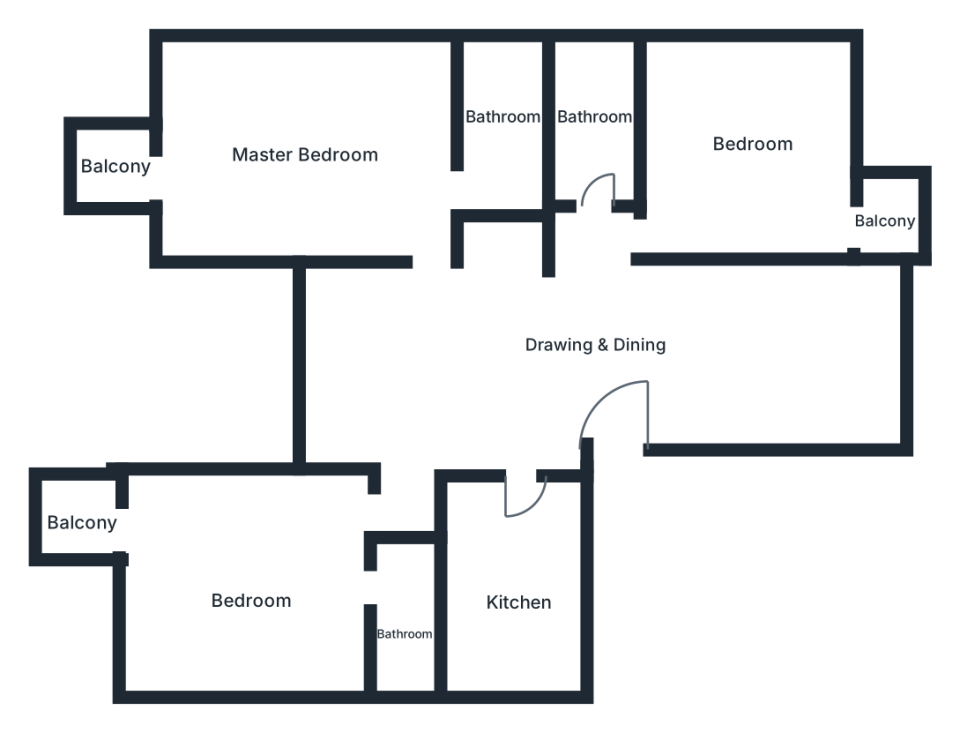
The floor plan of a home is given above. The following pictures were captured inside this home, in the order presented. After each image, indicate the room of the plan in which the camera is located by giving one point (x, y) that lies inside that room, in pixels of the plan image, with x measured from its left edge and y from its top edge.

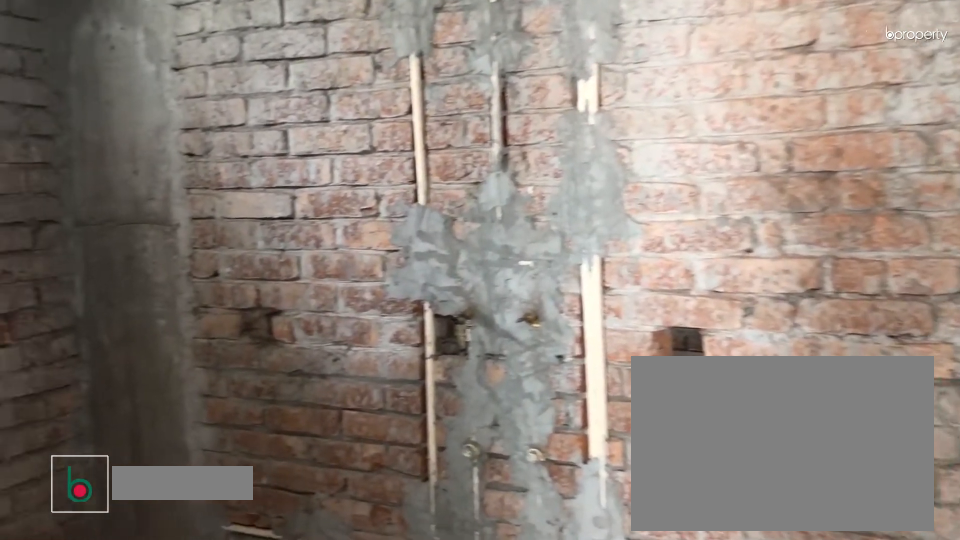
(504, 101)
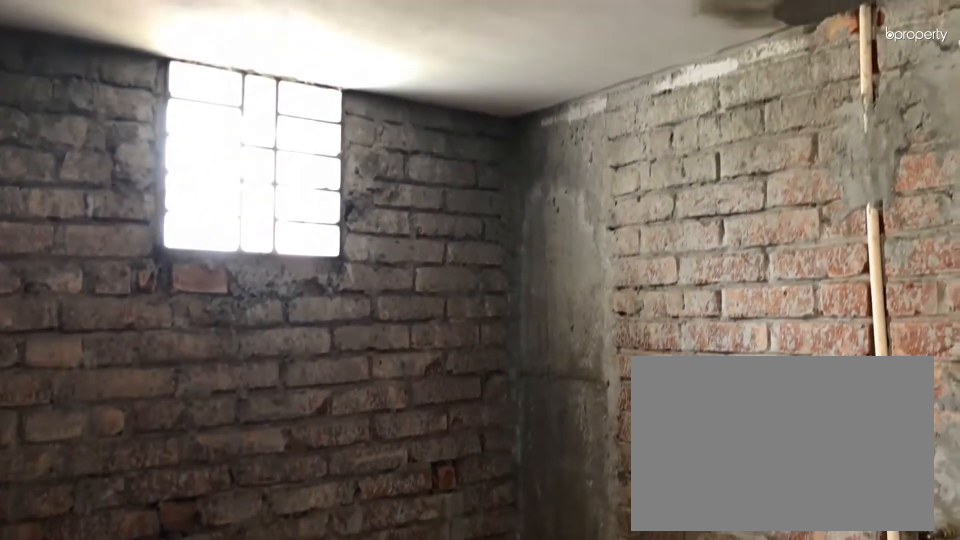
(504, 101)
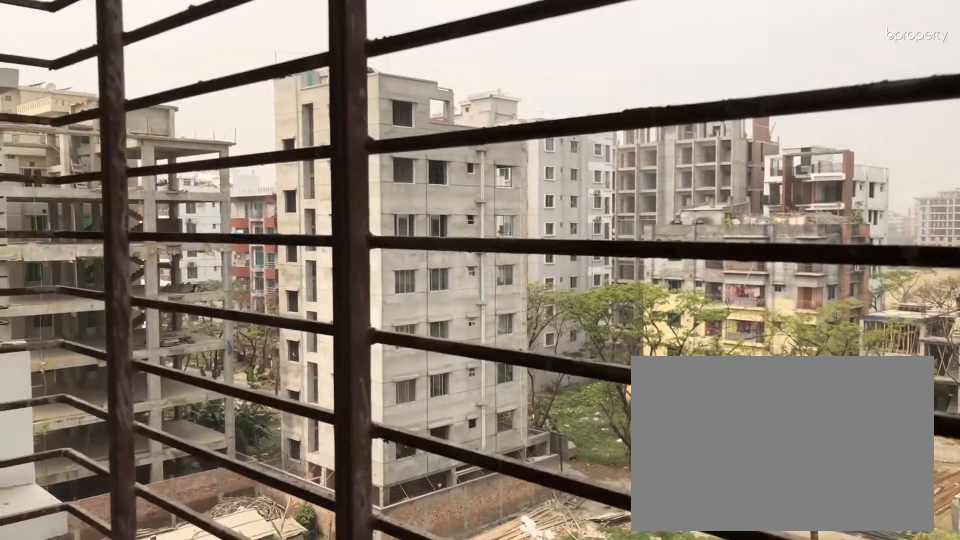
(120, 170)
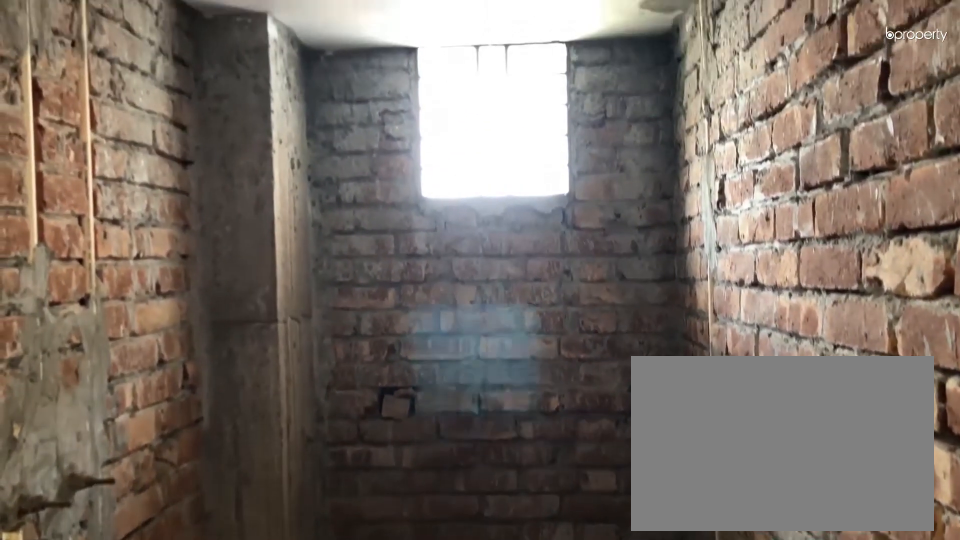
(588, 115)
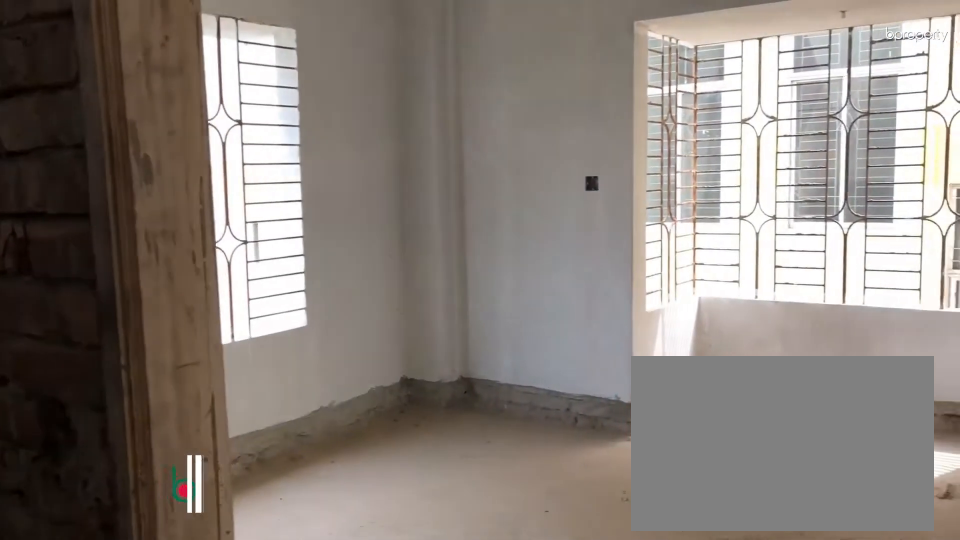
(674, 231)
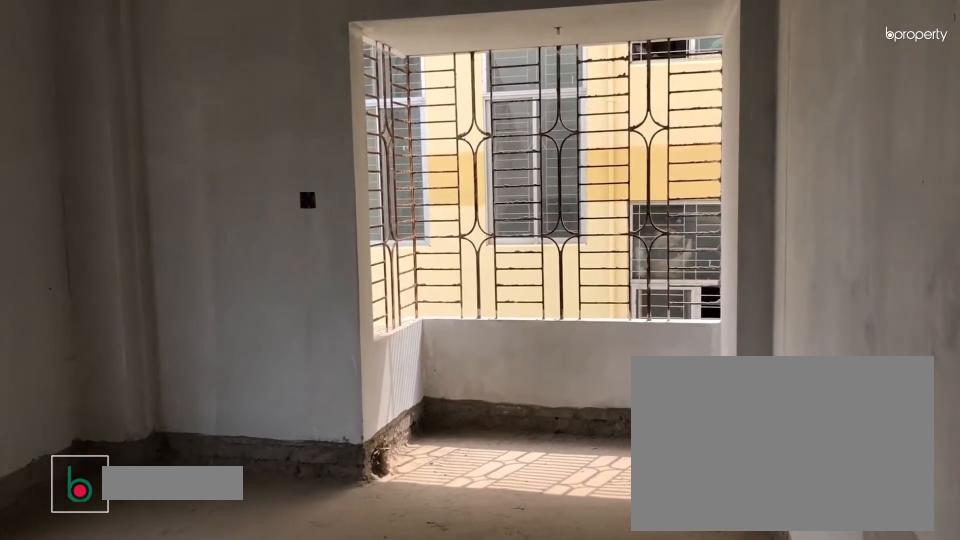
(744, 146)
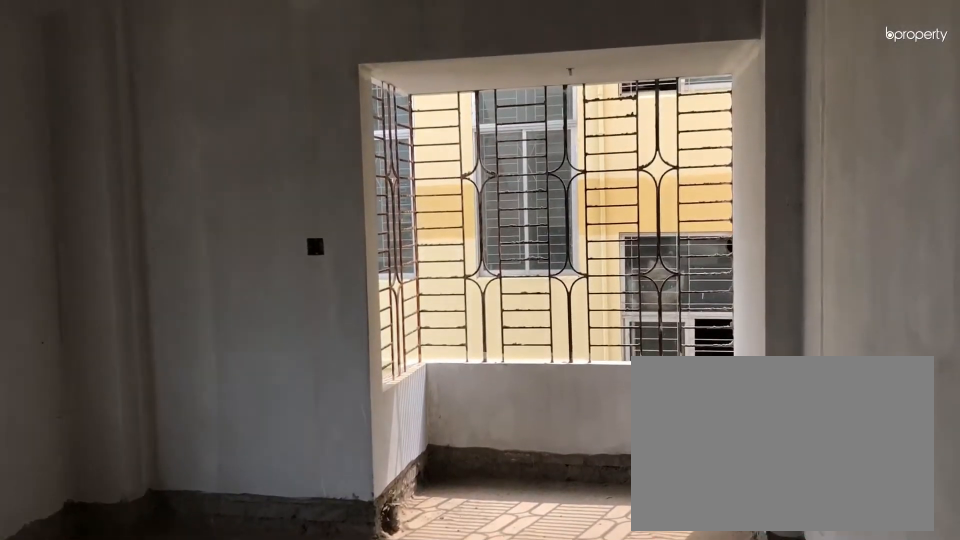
(744, 146)
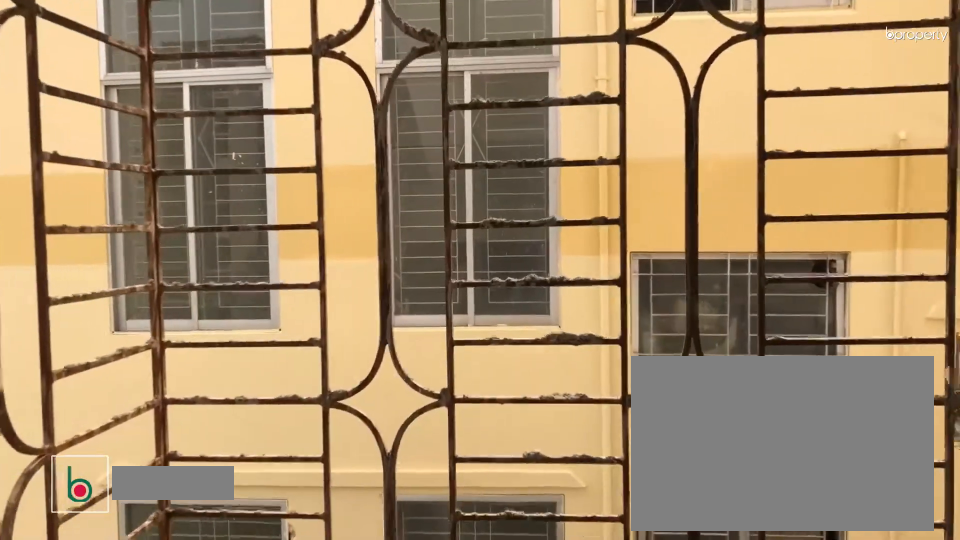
(890, 212)
